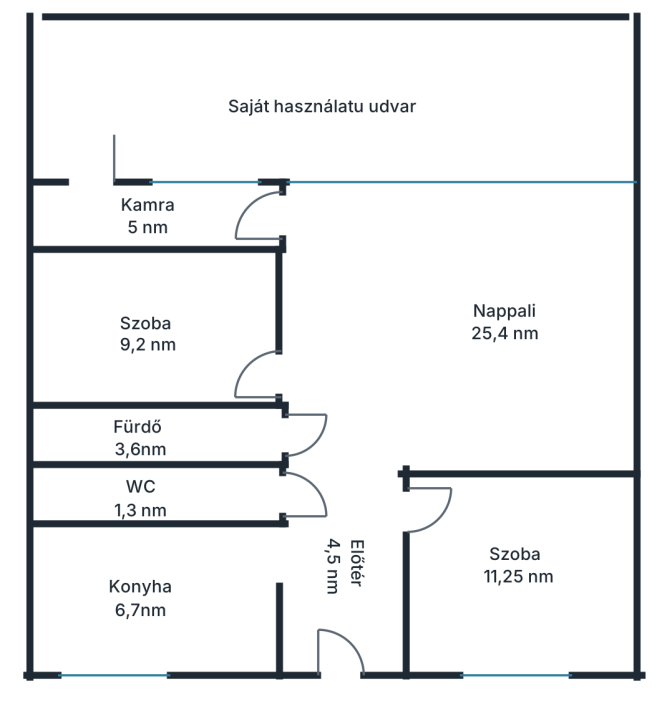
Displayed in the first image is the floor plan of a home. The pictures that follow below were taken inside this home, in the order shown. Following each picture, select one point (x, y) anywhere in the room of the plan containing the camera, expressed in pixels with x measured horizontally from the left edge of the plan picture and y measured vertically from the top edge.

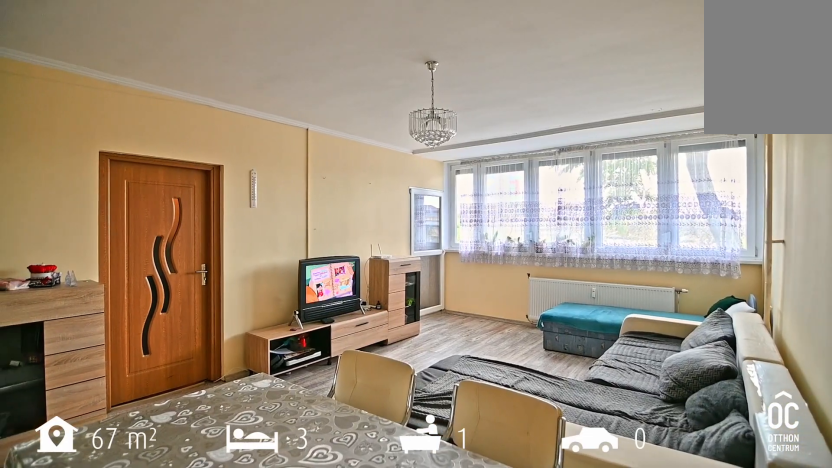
(469, 288)
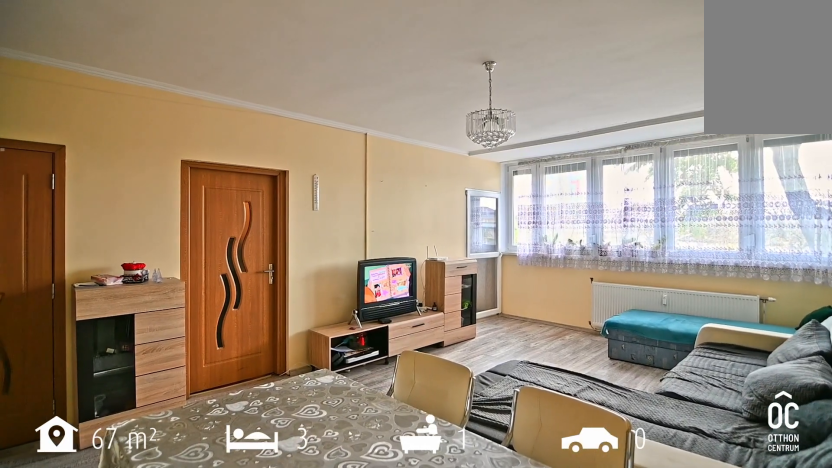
(469, 288)
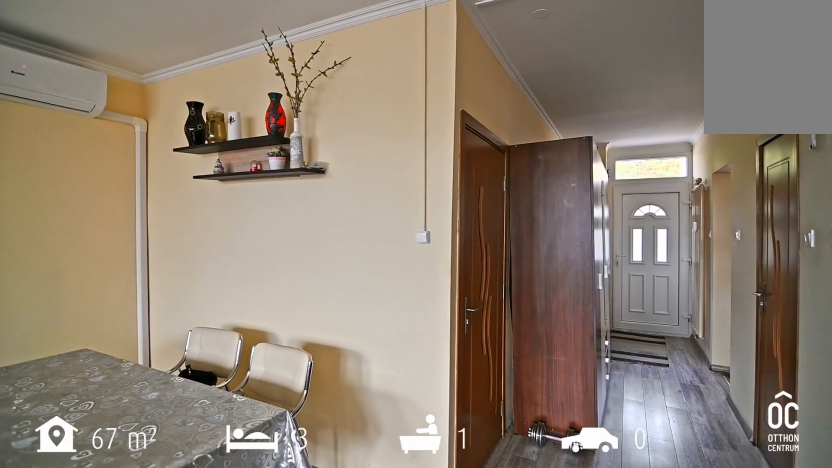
(469, 288)
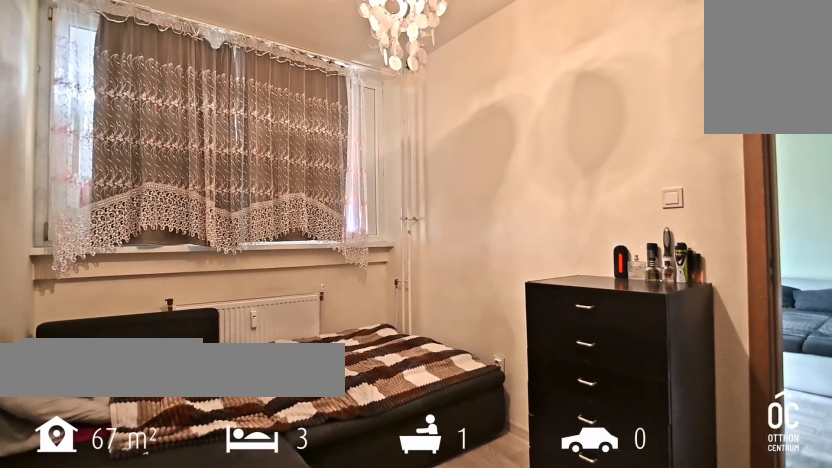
(150, 326)
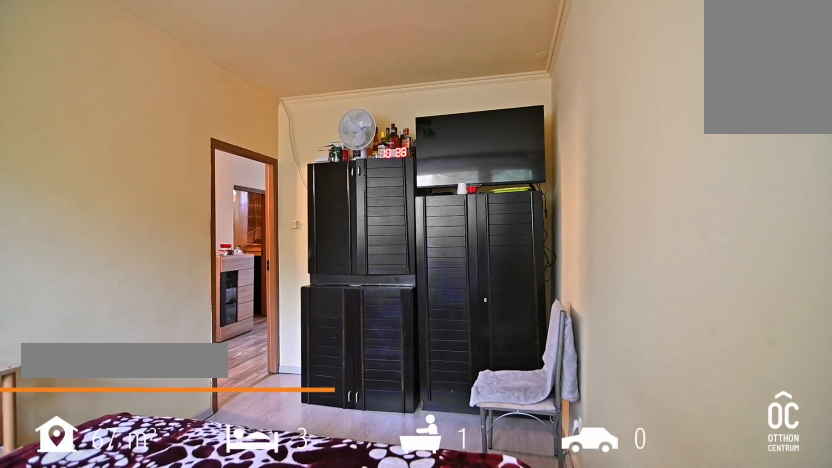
(523, 582)
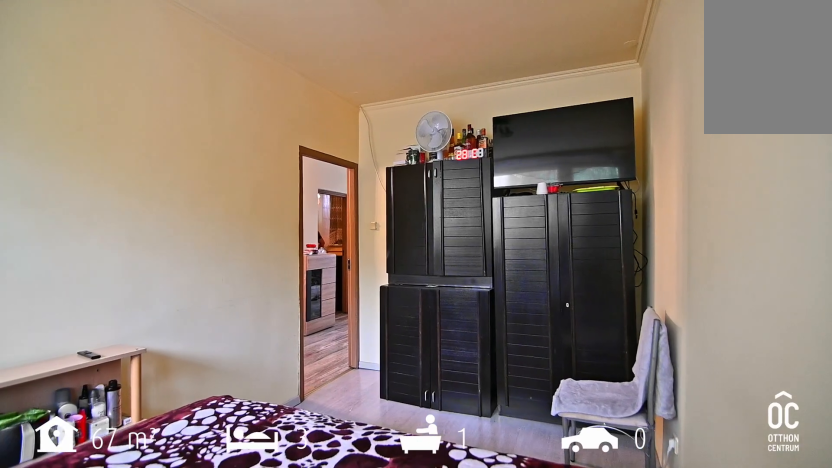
(523, 582)
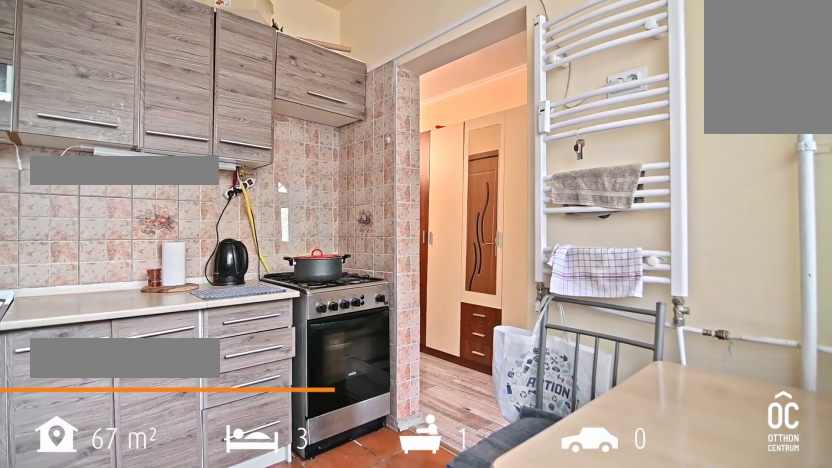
(154, 582)
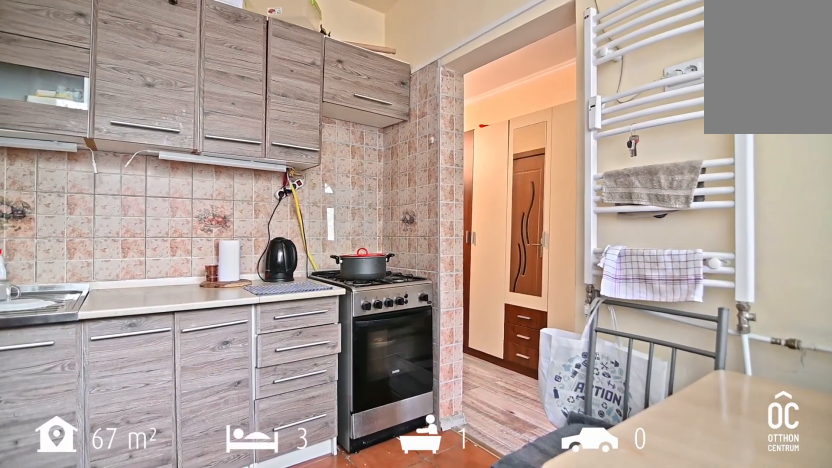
(154, 581)
